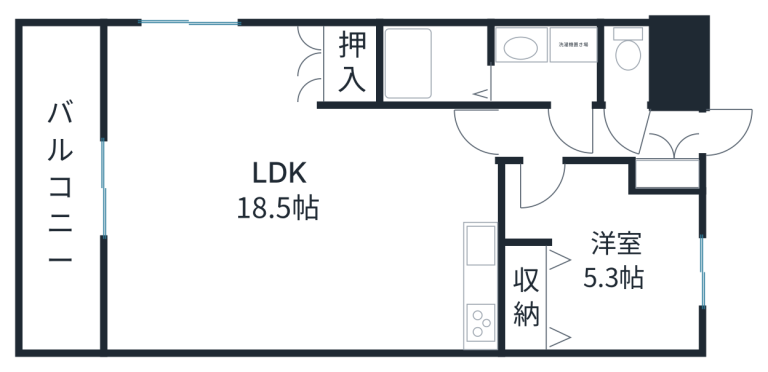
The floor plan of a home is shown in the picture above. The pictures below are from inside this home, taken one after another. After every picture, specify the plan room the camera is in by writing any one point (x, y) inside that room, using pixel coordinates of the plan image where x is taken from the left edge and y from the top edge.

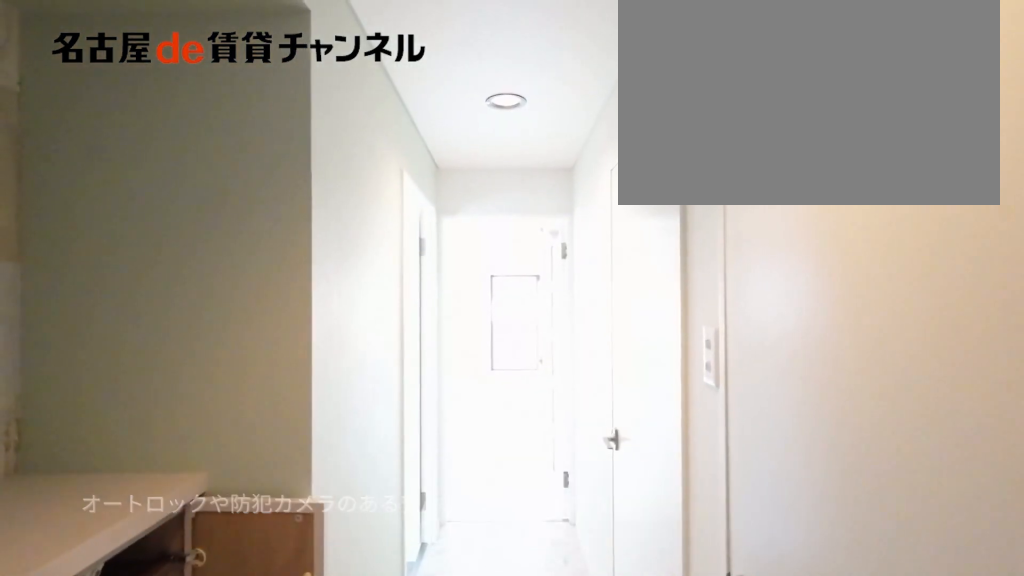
(673, 151)
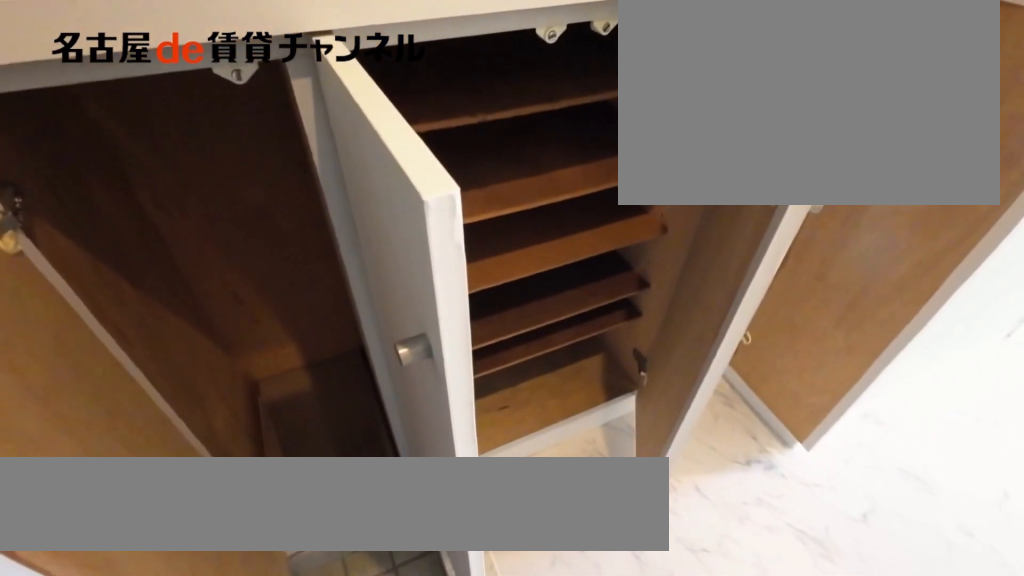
(673, 151)
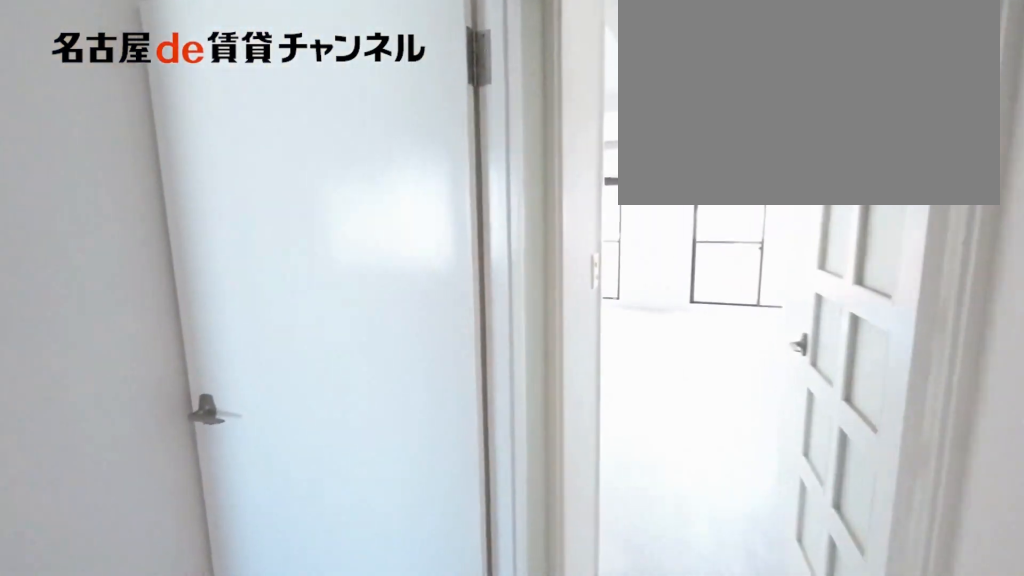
(573, 134)
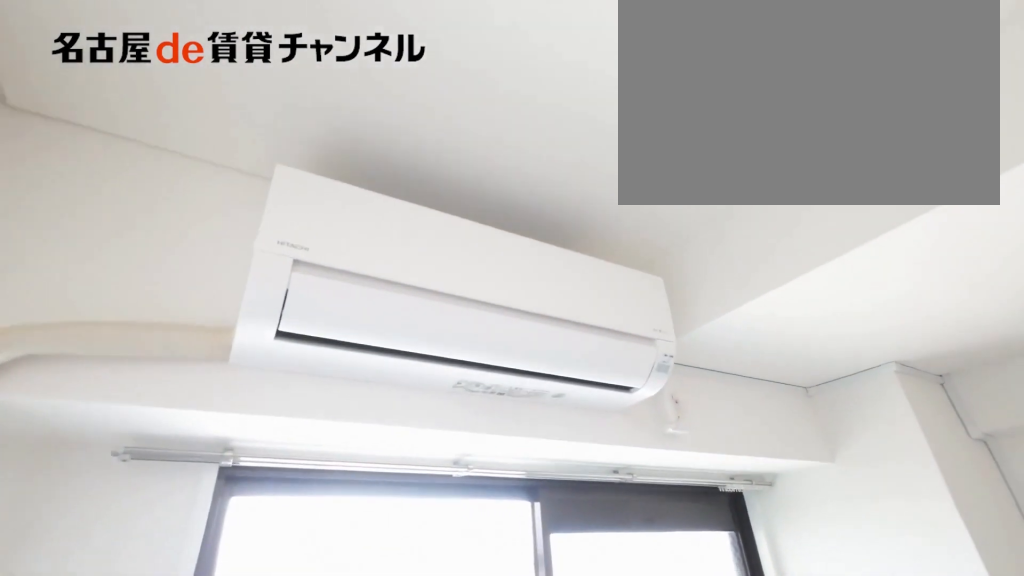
(601, 260)
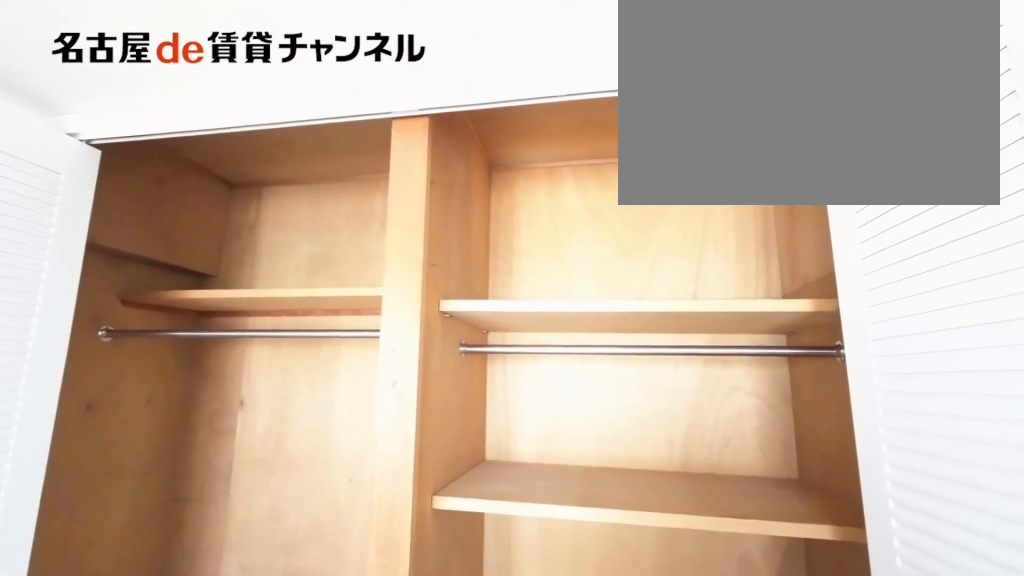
(521, 295)
